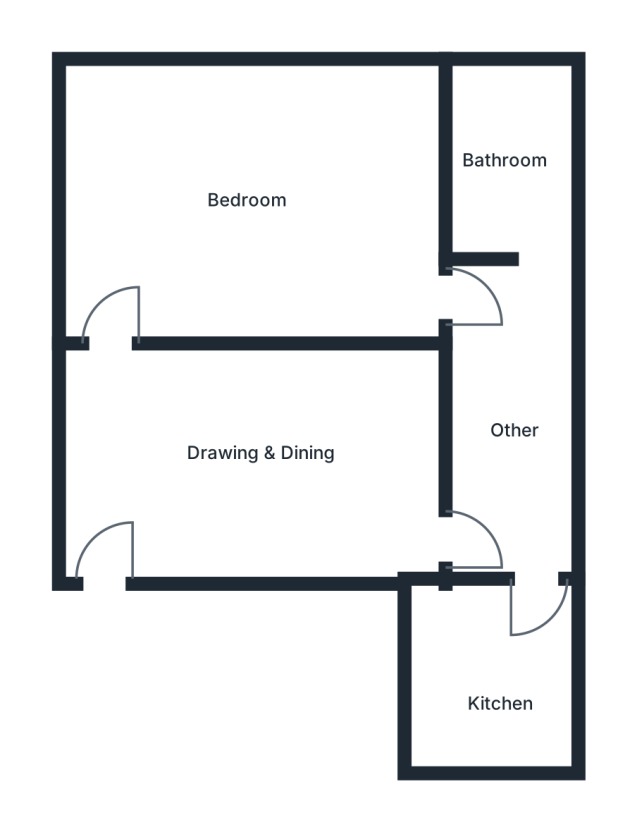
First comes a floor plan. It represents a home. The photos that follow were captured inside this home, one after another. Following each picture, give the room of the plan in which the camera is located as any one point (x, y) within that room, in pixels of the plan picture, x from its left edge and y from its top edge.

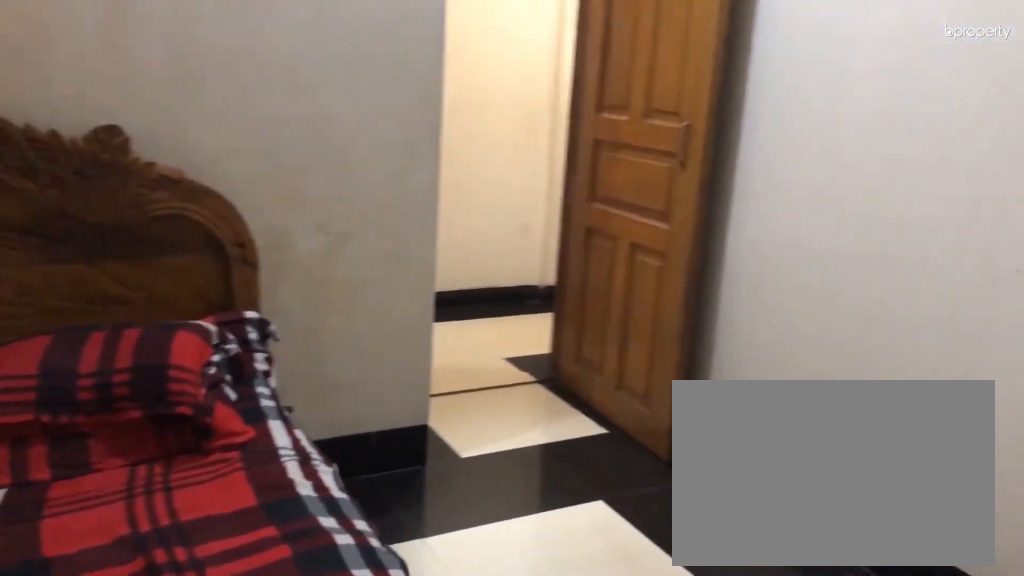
(255, 221)
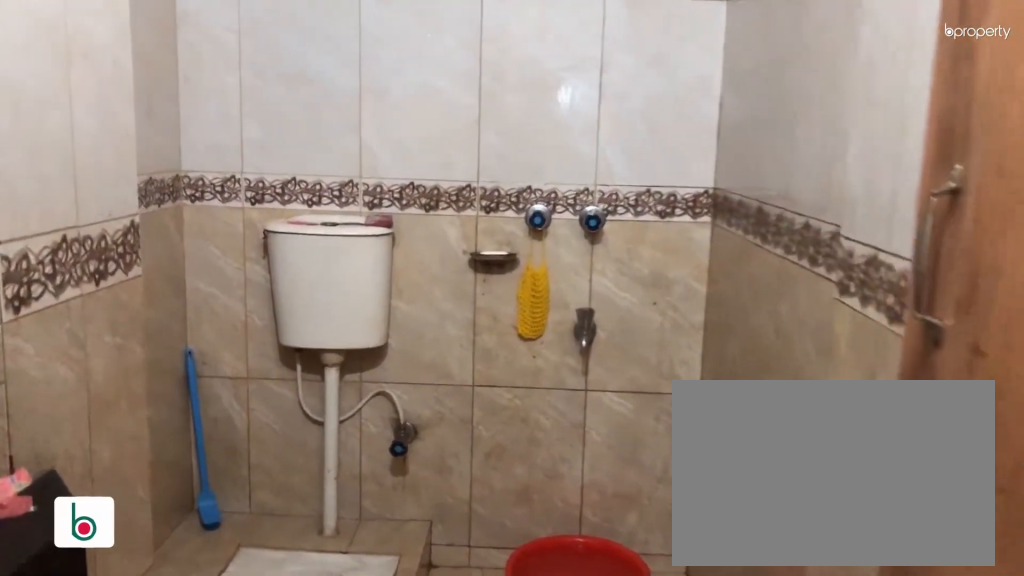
(508, 180)
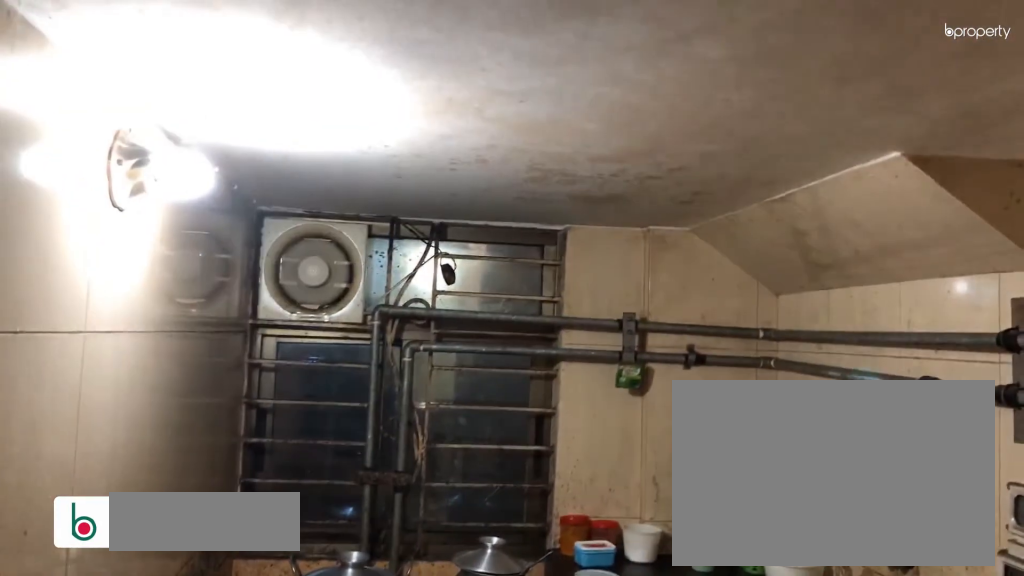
(483, 693)
